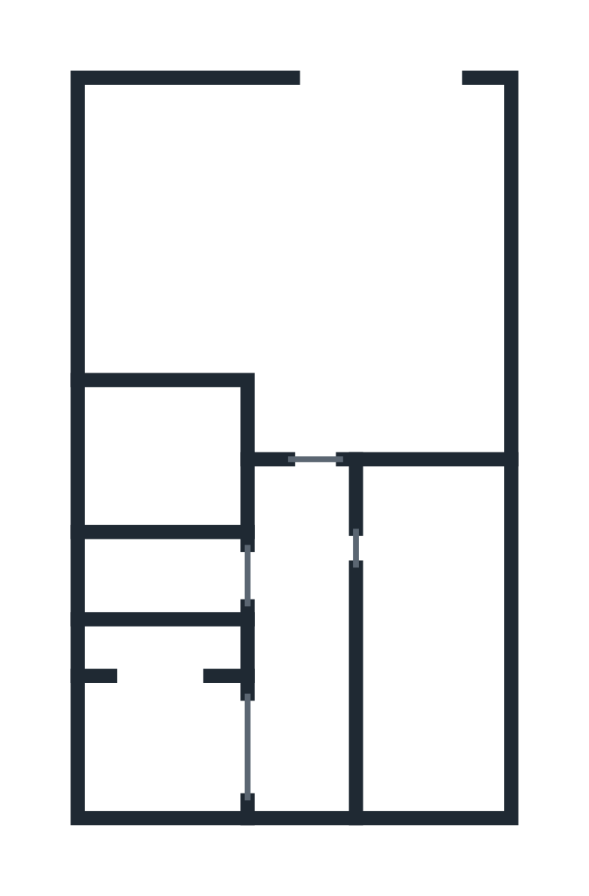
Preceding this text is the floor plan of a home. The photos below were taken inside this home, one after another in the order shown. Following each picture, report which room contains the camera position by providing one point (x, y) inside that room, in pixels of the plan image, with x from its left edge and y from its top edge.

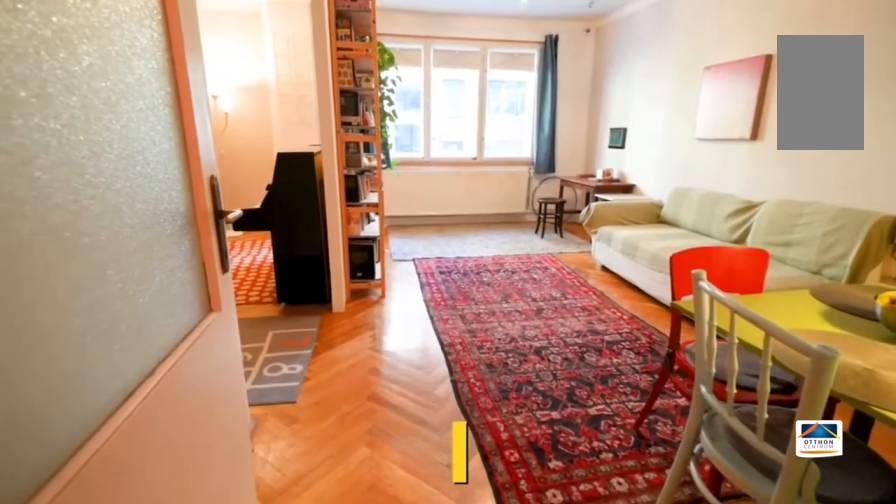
(289, 217)
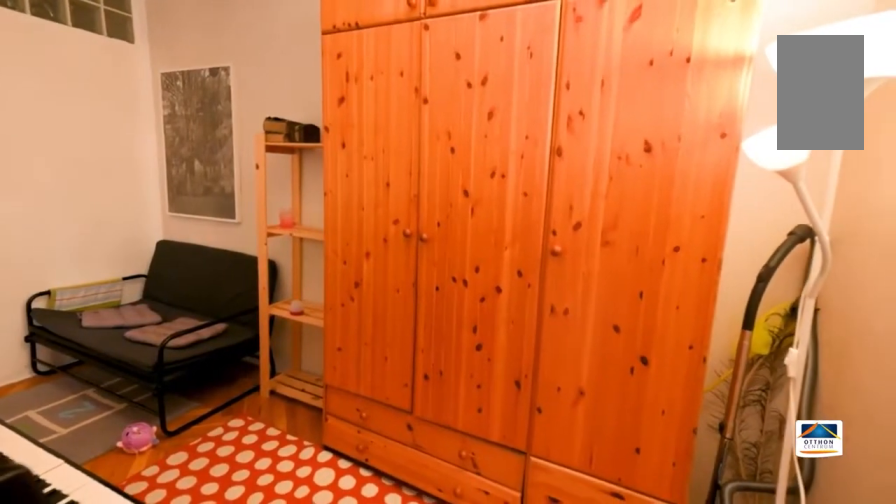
(291, 220)
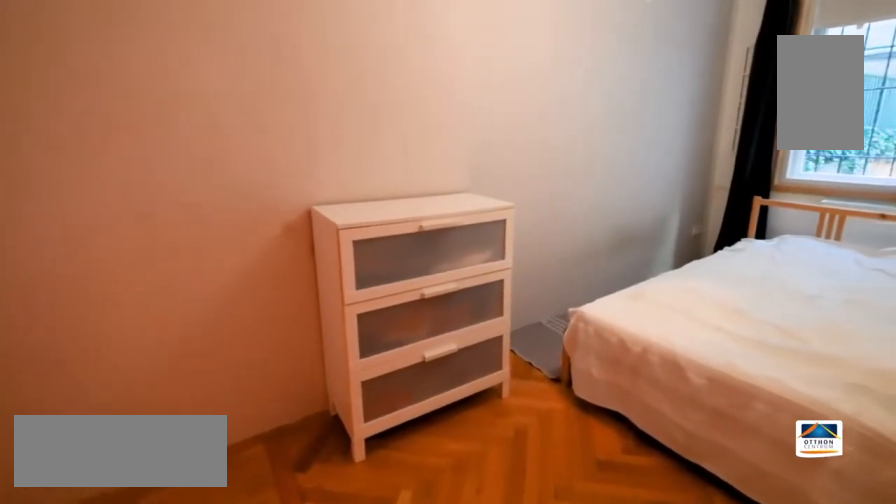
(434, 636)
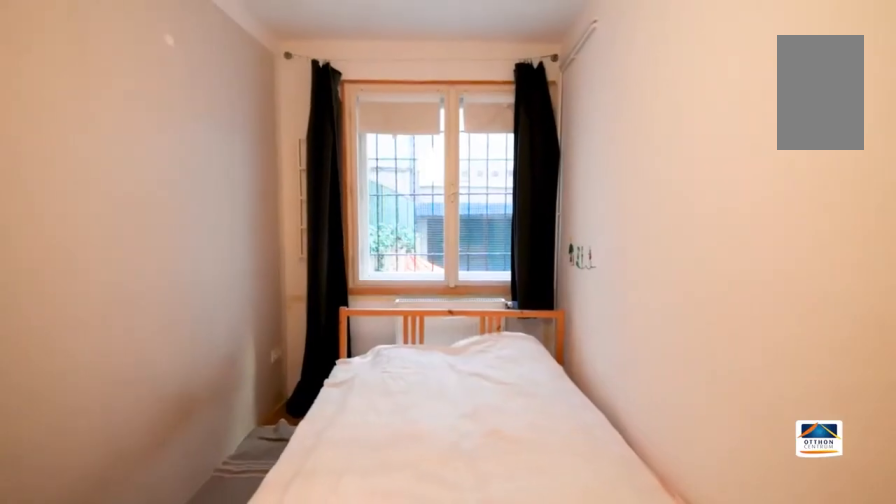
(432, 637)
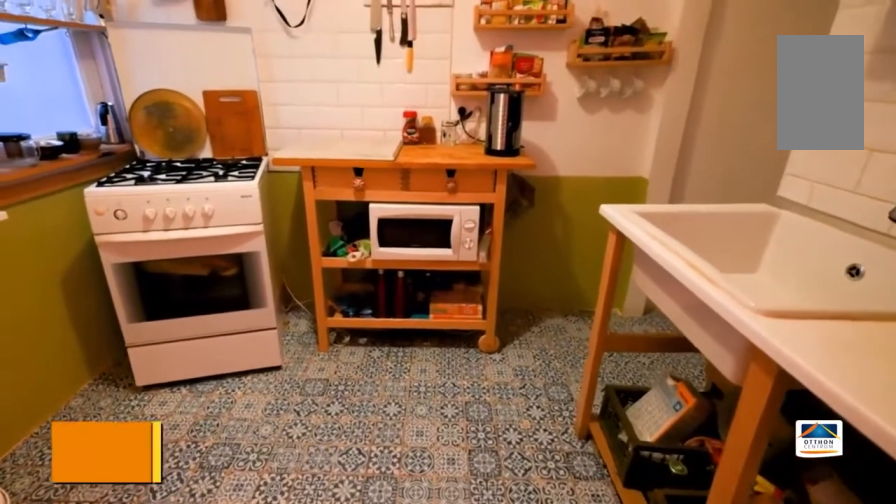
(174, 757)
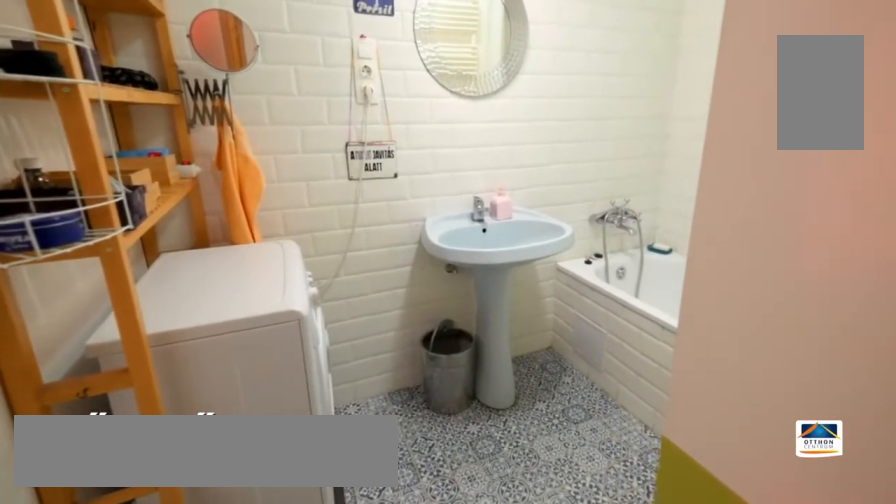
(162, 469)
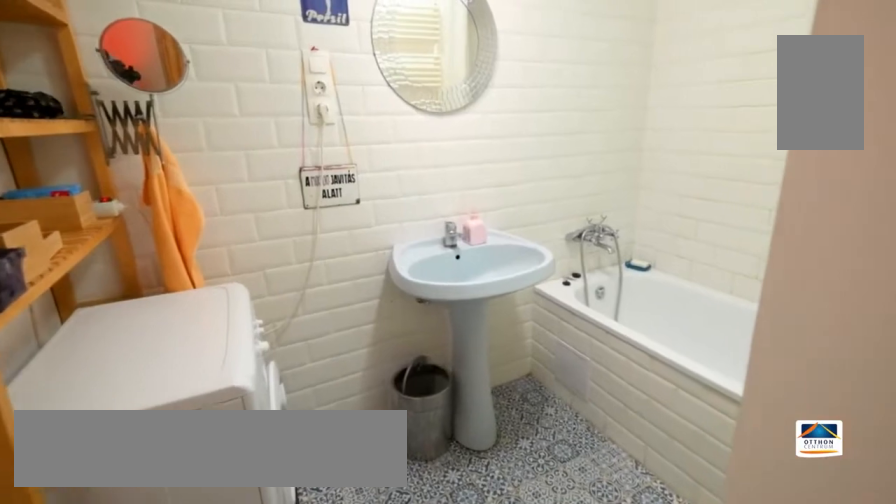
(152, 472)
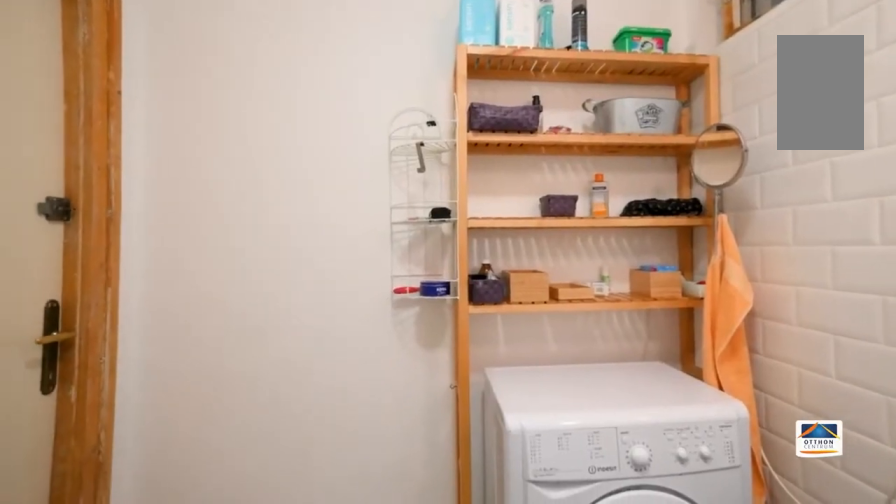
(155, 469)
